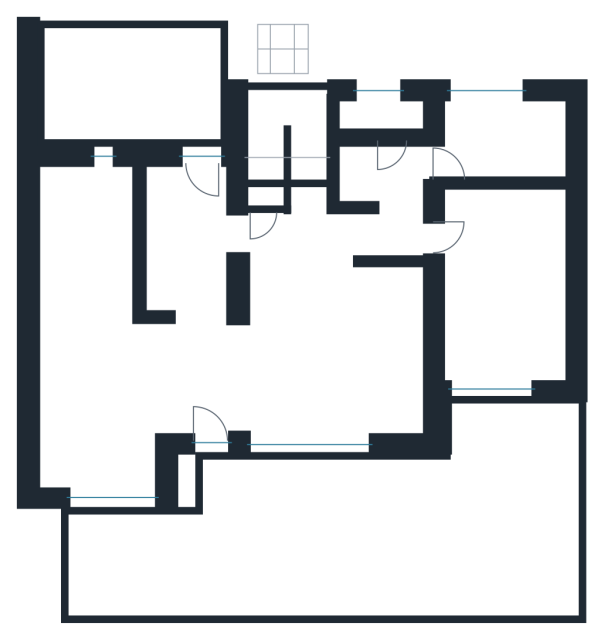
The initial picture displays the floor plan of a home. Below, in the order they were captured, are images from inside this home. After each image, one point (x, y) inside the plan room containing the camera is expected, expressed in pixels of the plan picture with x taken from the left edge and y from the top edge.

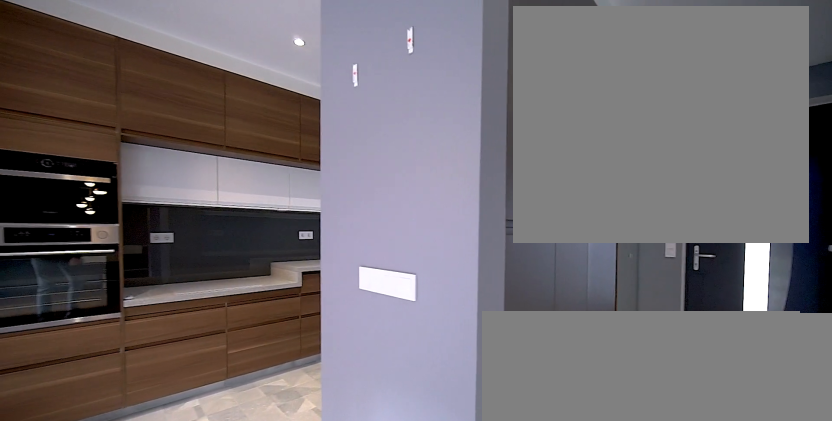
(99, 411)
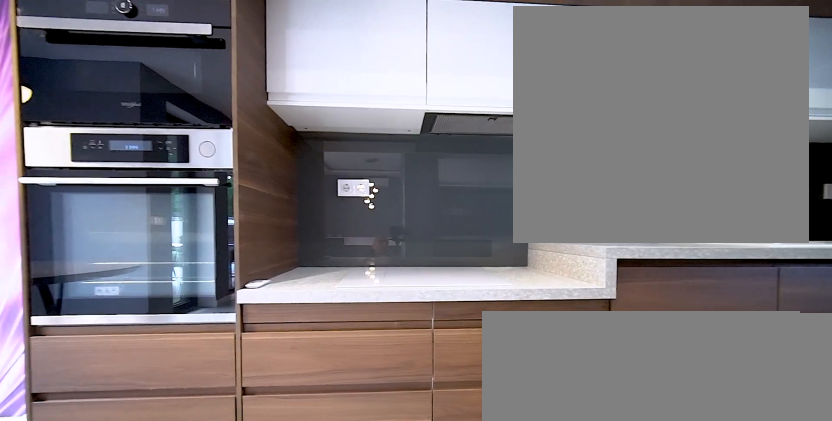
(89, 279)
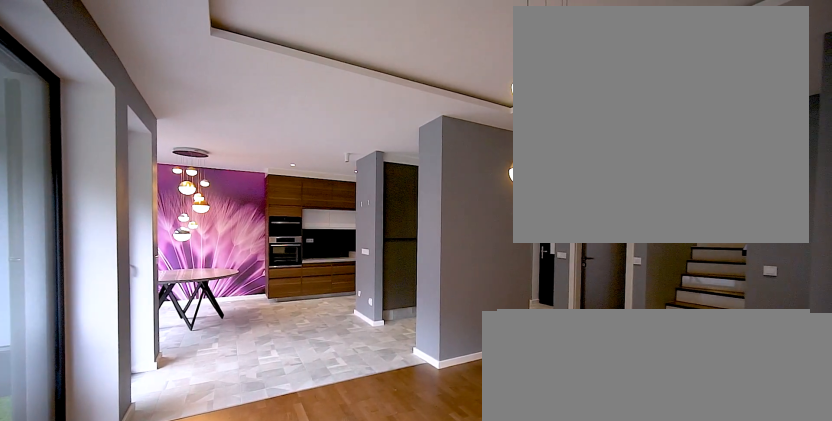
(330, 356)
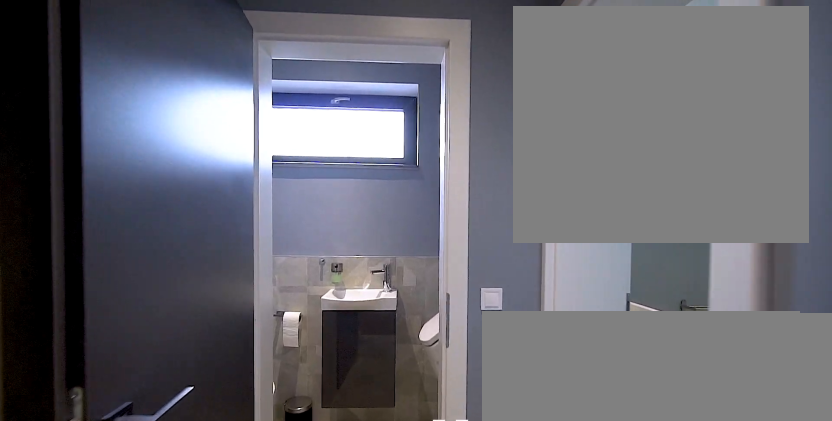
(382, 205)
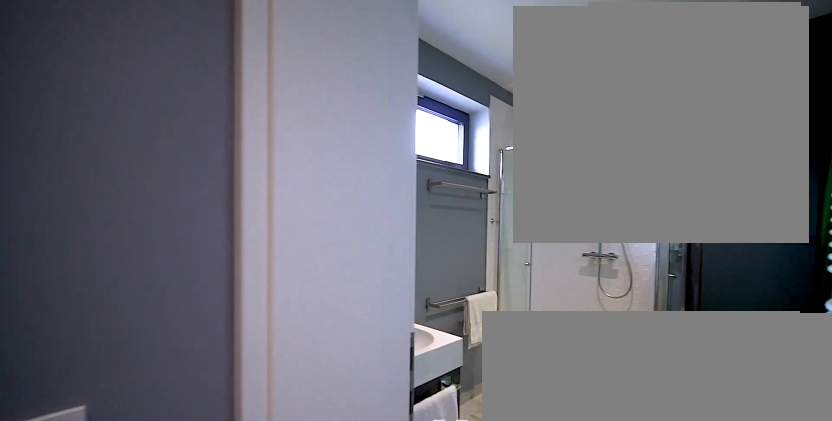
(382, 206)
